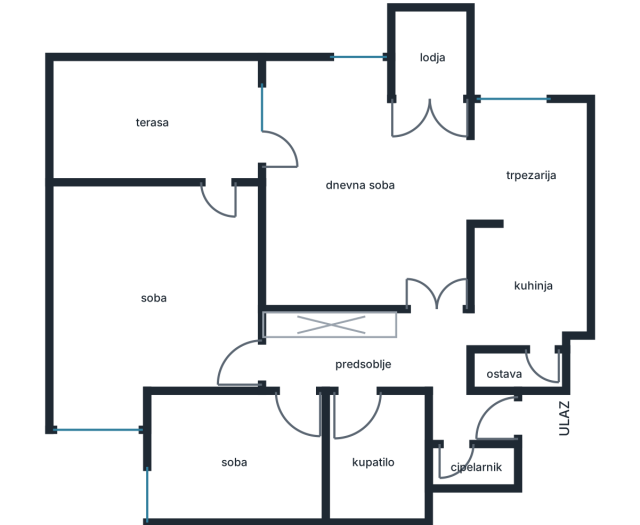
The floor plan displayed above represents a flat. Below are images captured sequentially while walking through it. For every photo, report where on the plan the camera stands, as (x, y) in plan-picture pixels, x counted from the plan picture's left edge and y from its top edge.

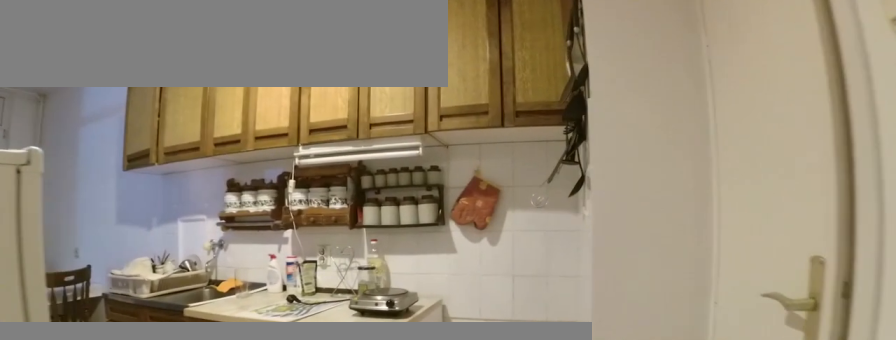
(458, 343)
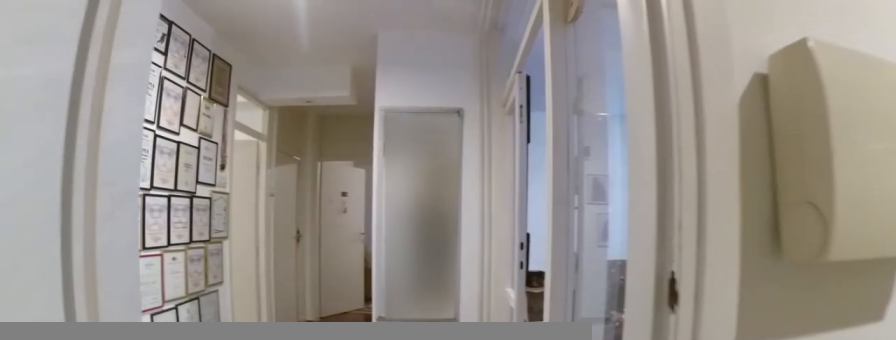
(543, 333)
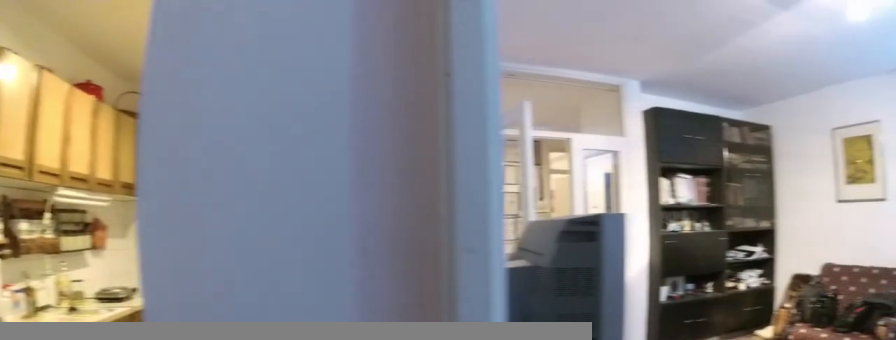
(514, 144)
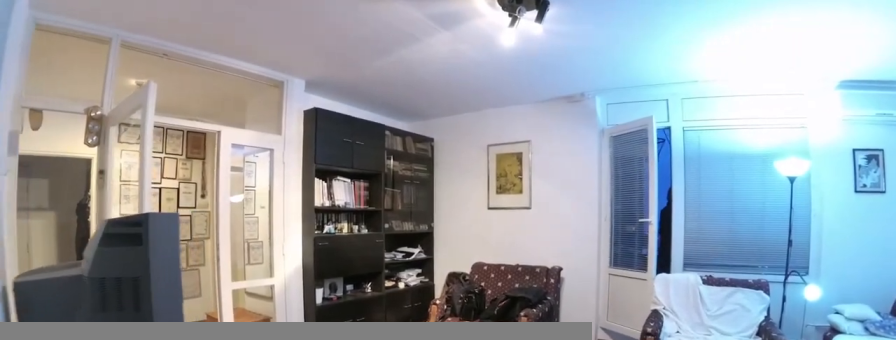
(506, 159)
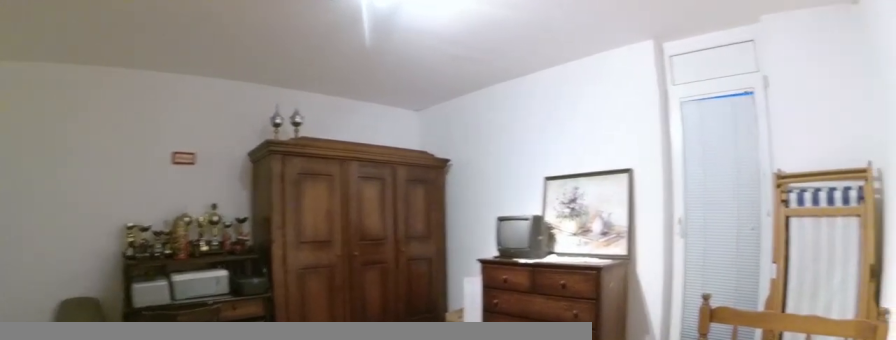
(257, 352)
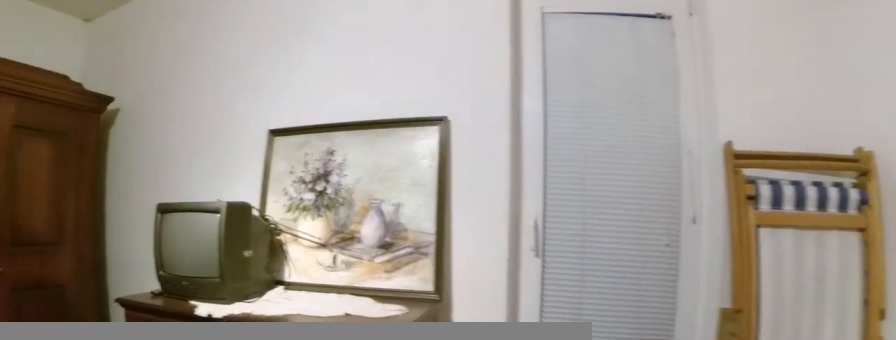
(228, 259)
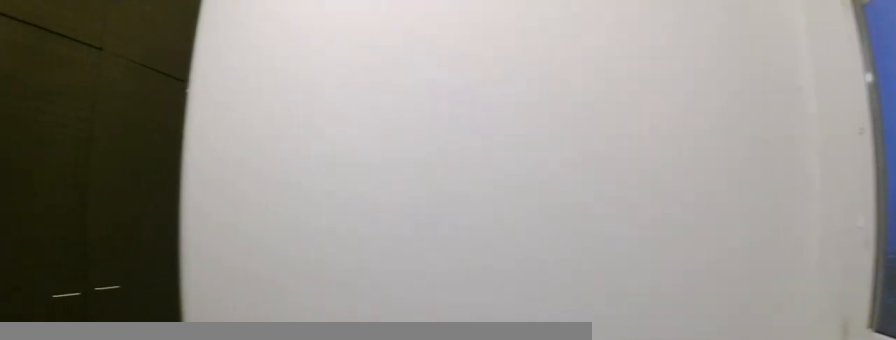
(173, 425)
